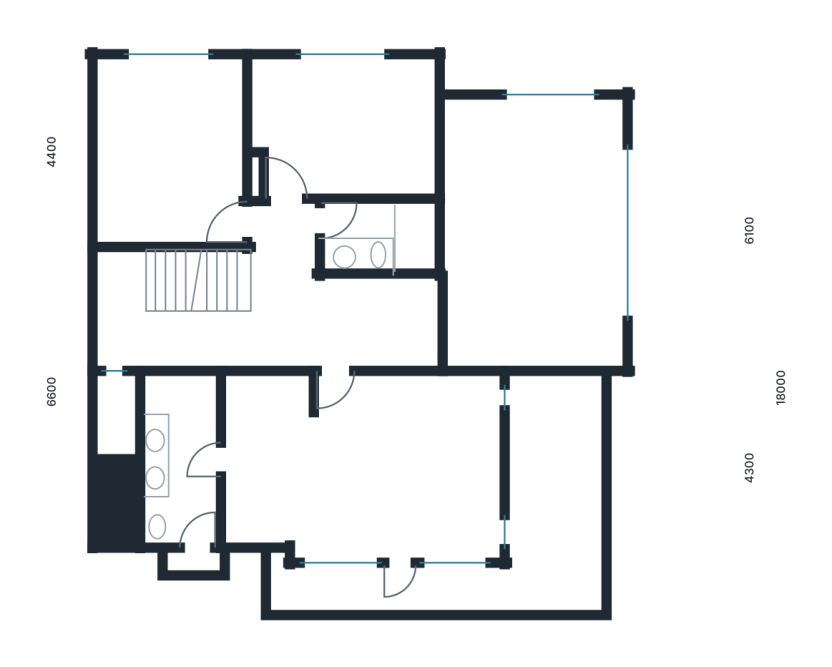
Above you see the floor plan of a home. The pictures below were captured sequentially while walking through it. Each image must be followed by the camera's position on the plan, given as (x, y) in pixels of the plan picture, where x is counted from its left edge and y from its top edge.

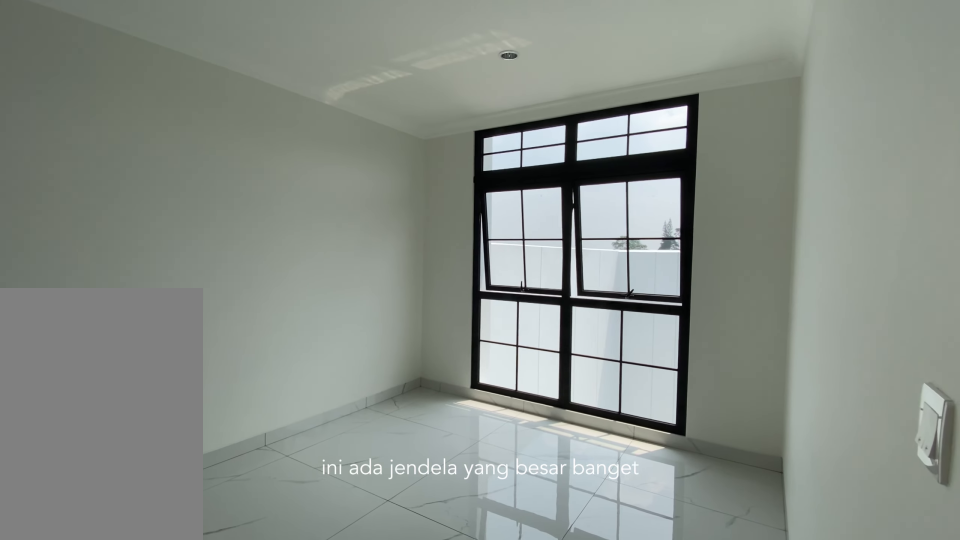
(167, 145)
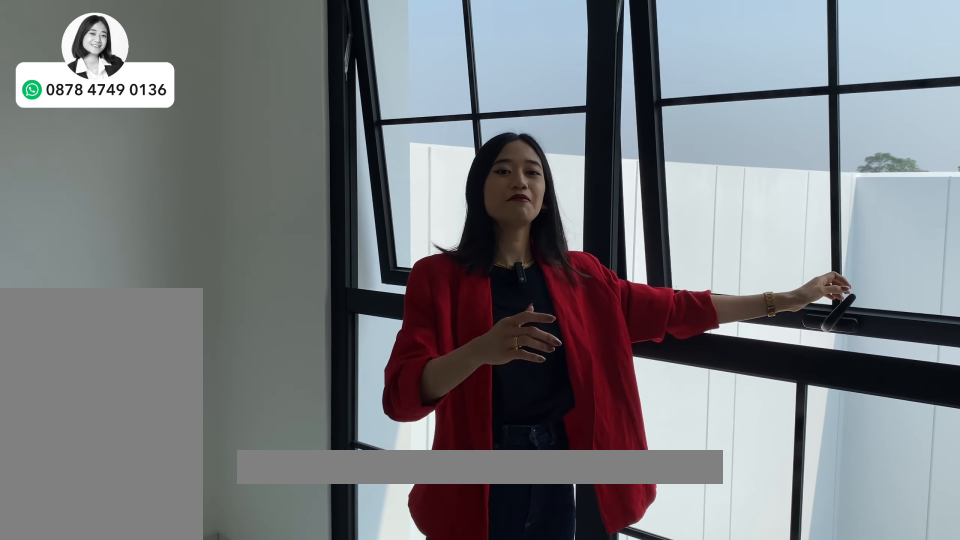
(167, 145)
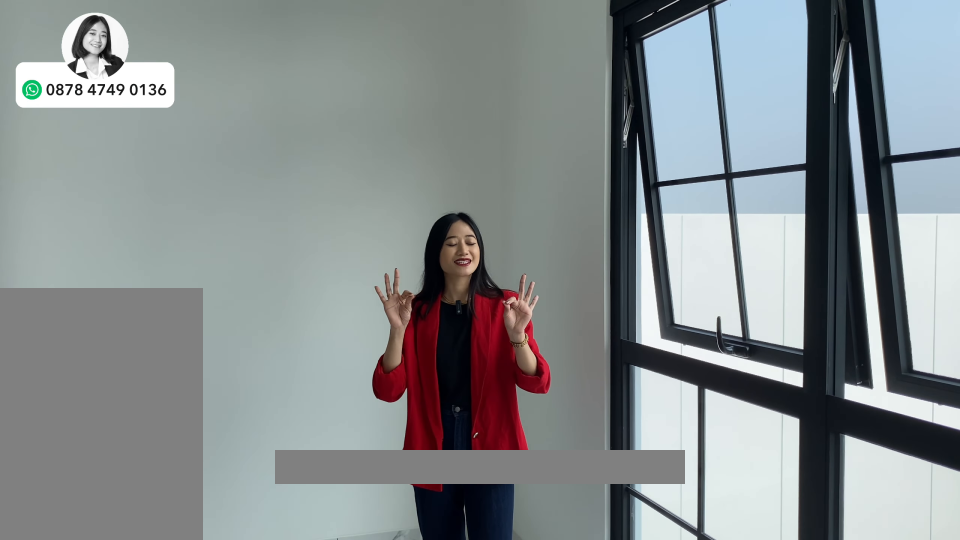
(358, 126)
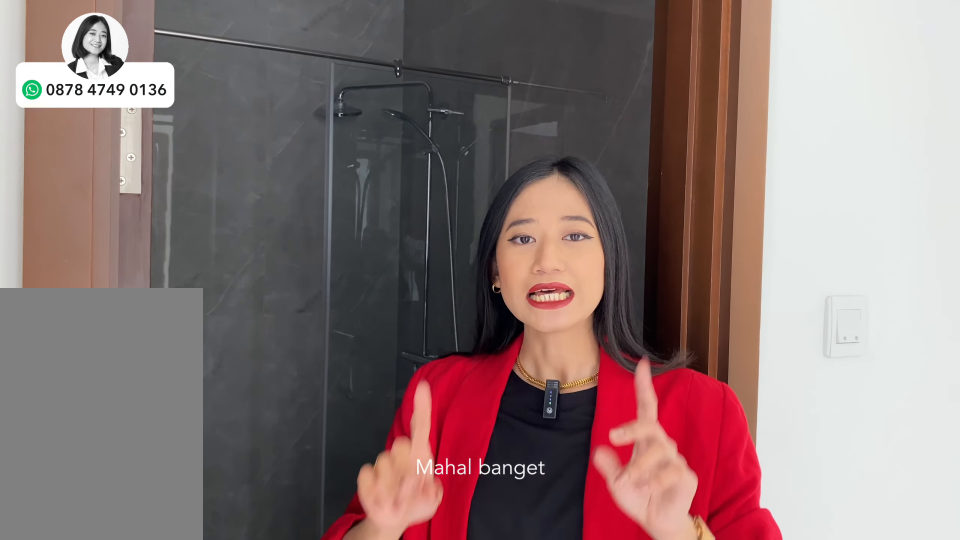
(395, 244)
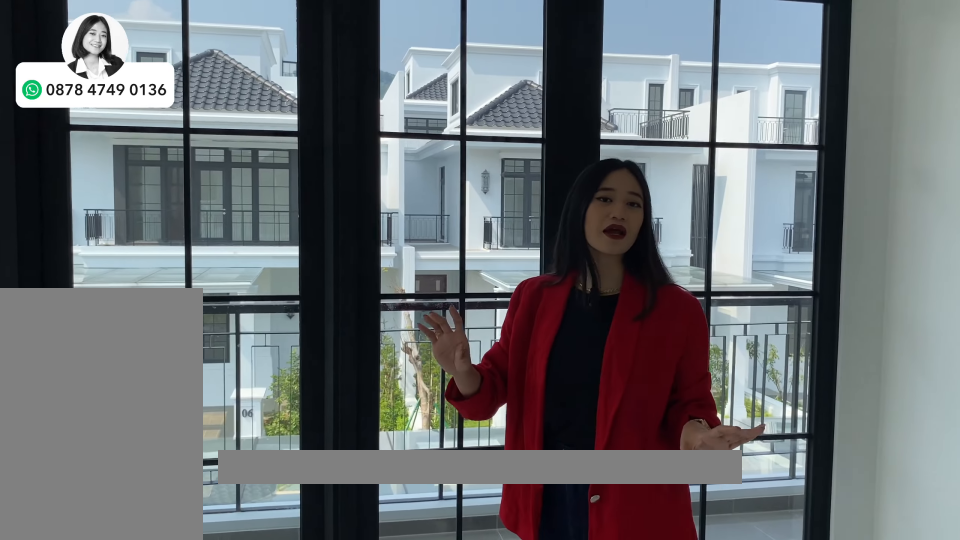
(263, 414)
